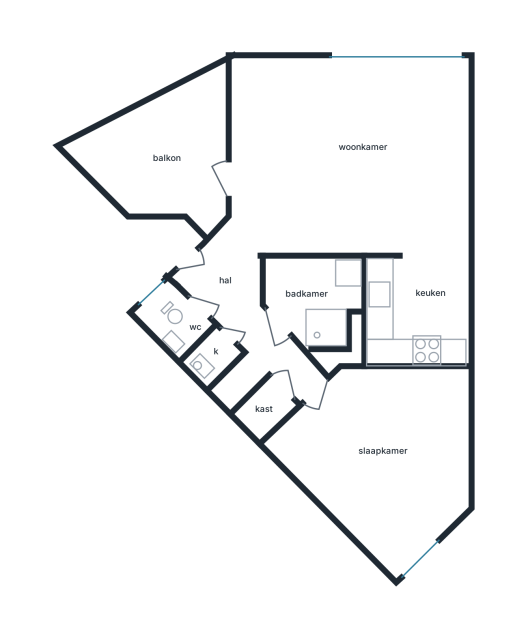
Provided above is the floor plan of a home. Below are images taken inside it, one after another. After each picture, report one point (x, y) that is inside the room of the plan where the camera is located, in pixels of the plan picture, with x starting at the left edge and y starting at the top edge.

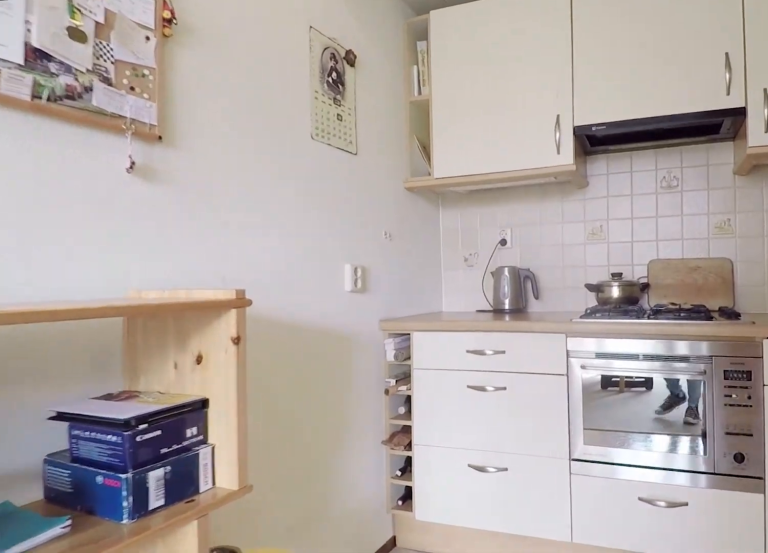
(415, 311)
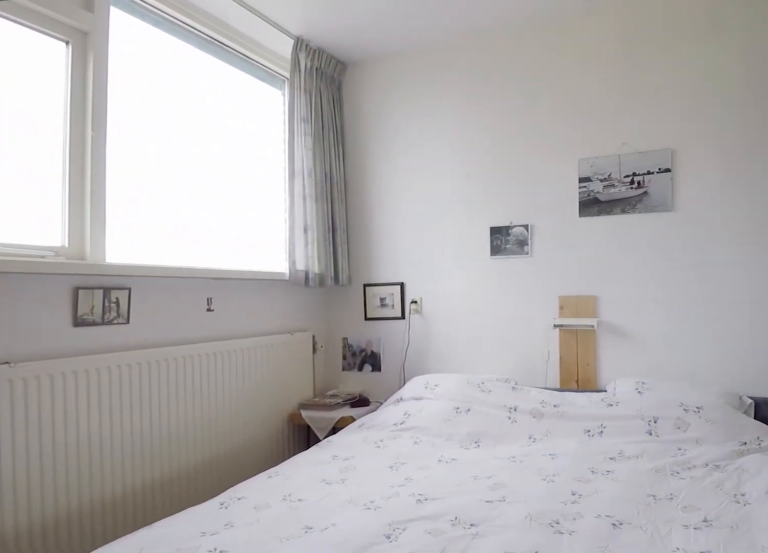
(383, 454)
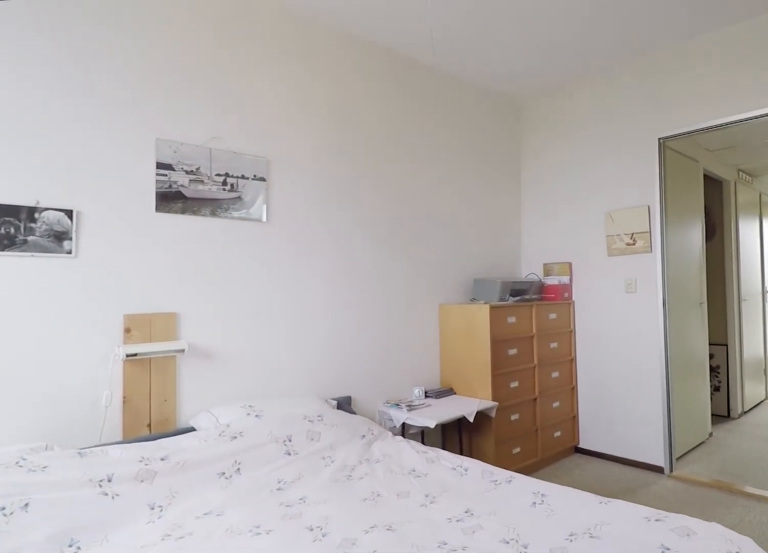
(383, 454)
